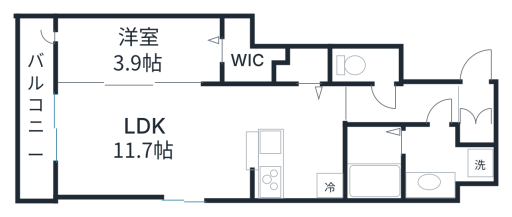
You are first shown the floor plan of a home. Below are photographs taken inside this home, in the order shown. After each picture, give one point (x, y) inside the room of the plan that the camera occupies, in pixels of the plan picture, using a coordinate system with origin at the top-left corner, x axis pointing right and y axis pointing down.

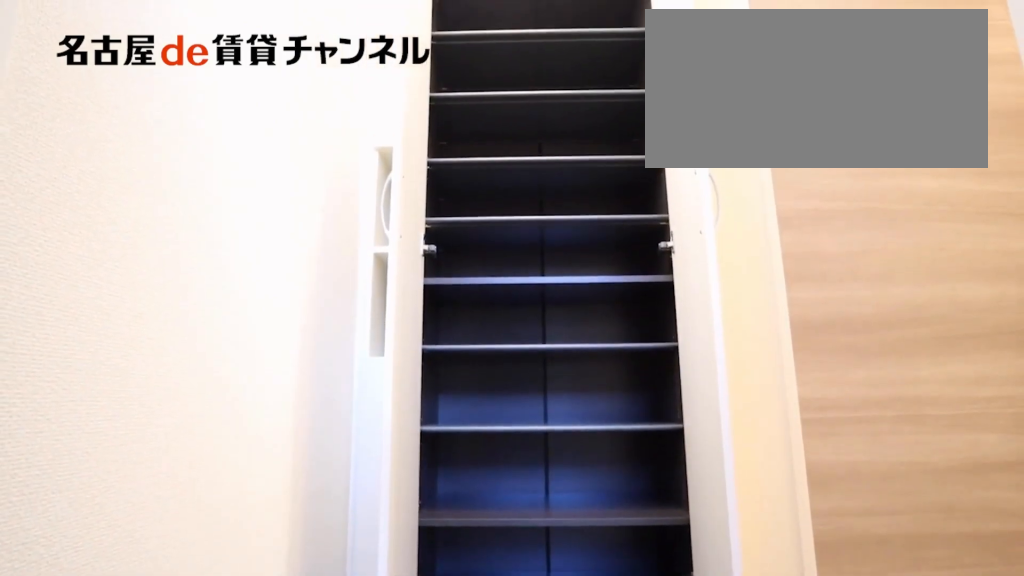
(477, 114)
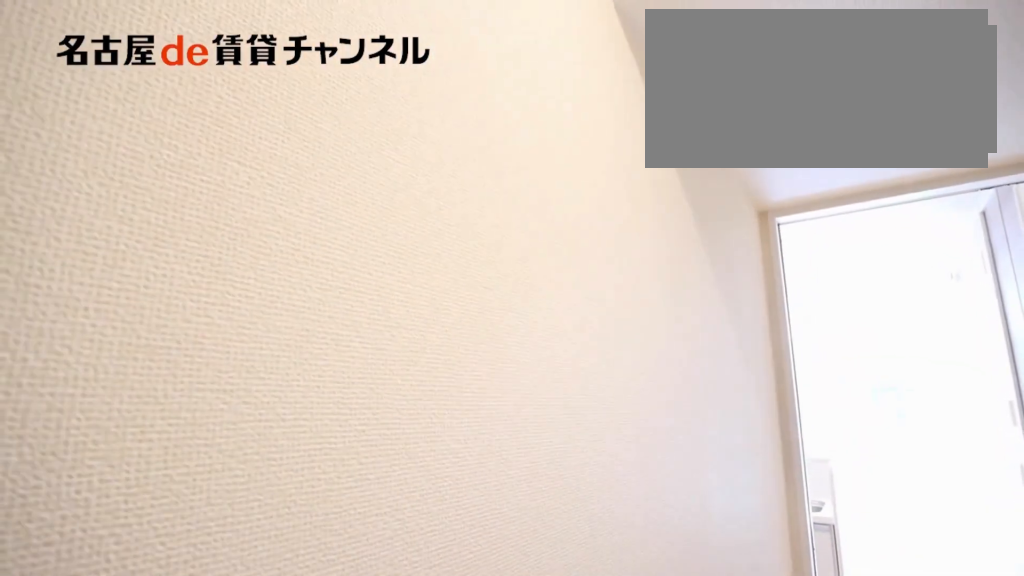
(476, 113)
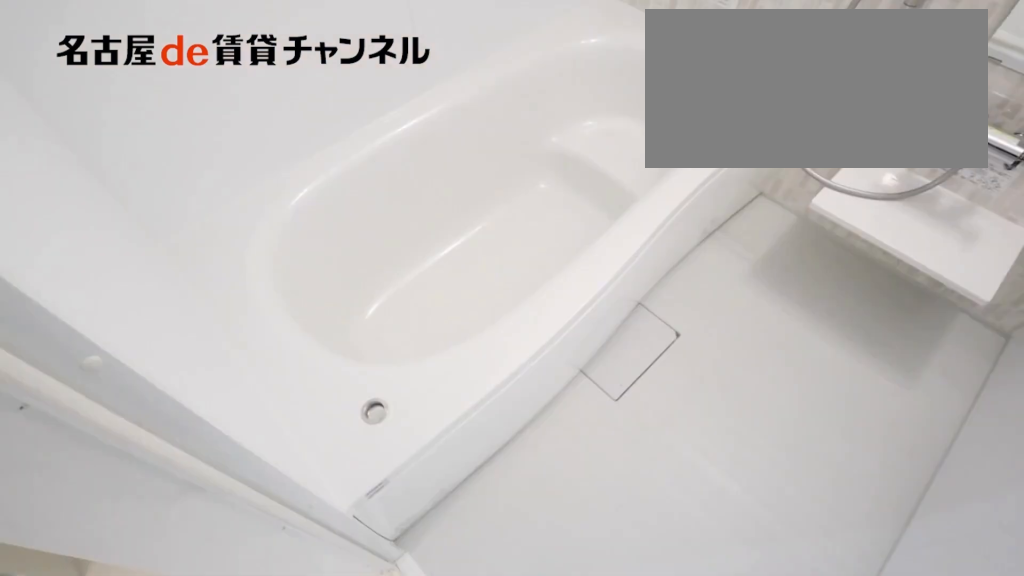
(373, 163)
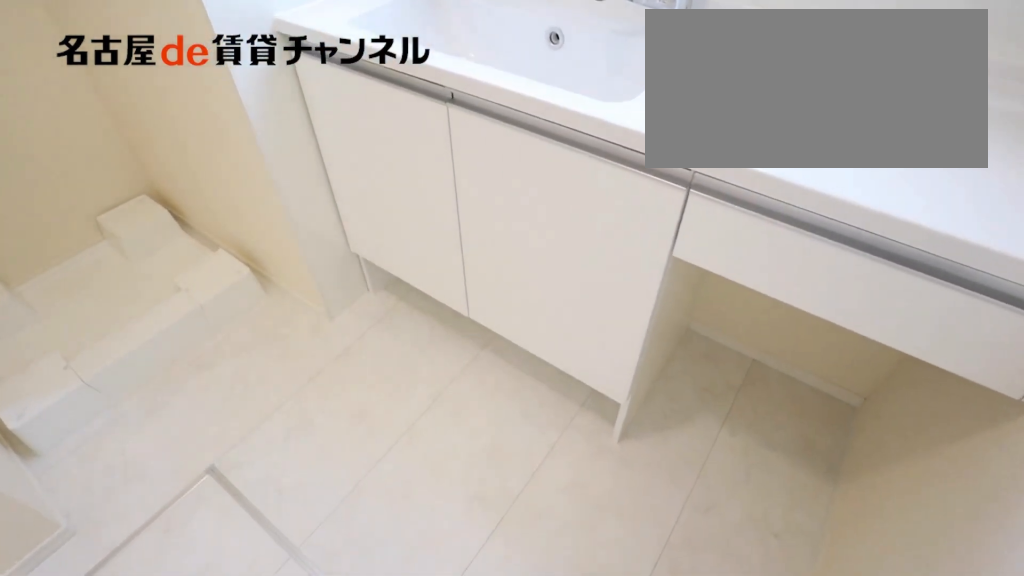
(443, 162)
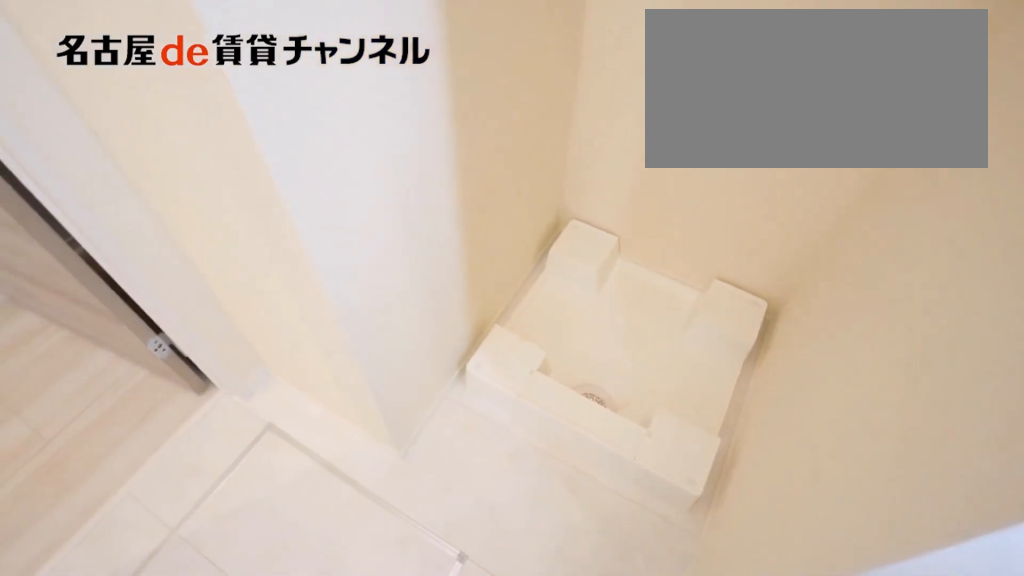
(443, 162)
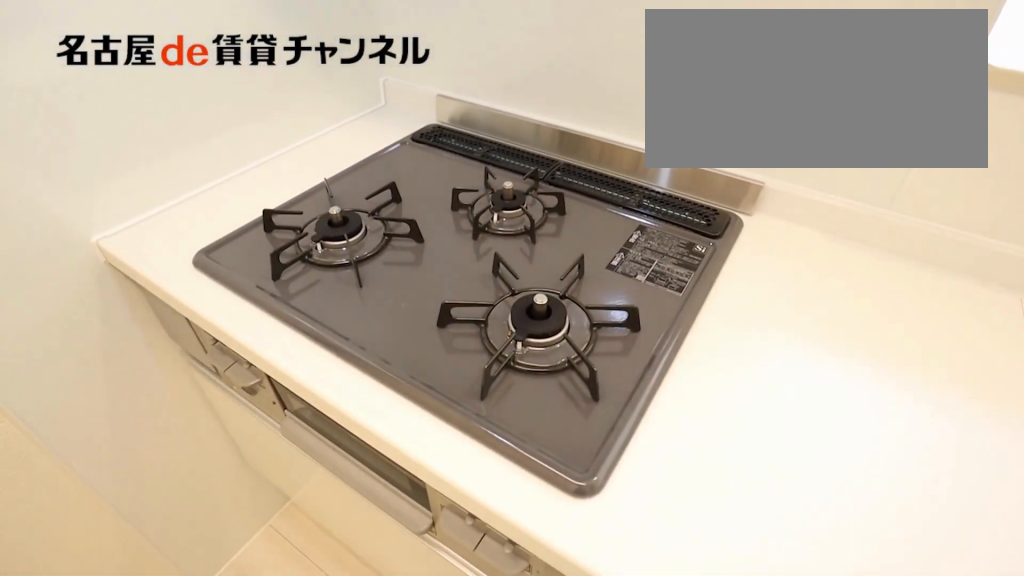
(302, 143)
